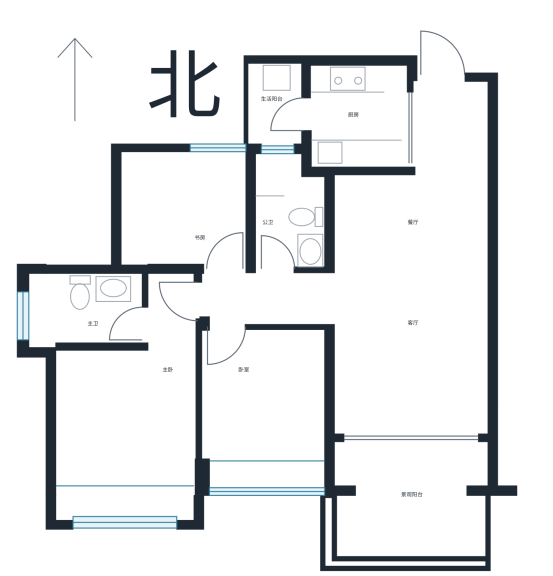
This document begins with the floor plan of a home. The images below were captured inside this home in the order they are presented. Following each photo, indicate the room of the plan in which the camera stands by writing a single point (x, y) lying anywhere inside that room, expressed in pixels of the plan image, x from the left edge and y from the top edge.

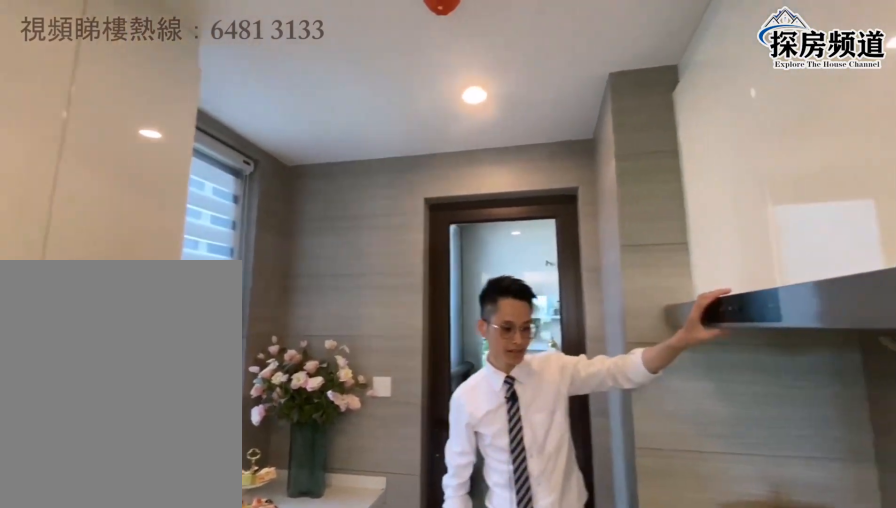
(372, 132)
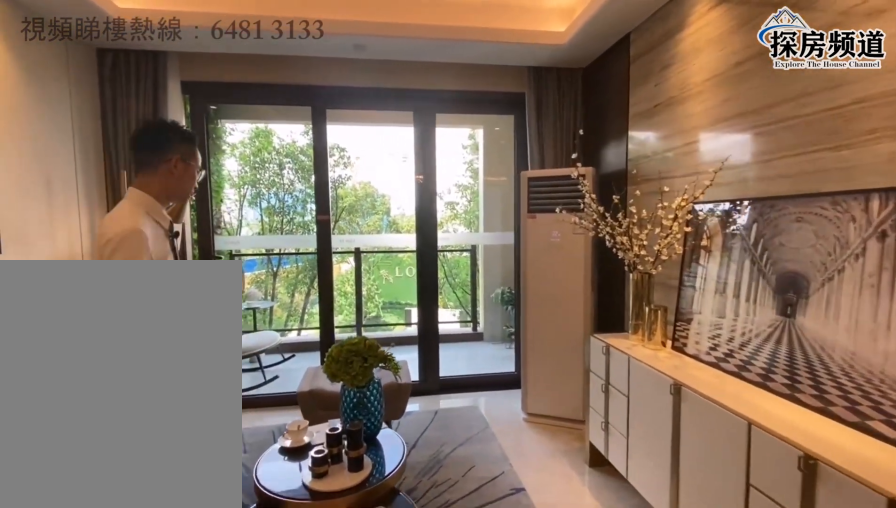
(410, 349)
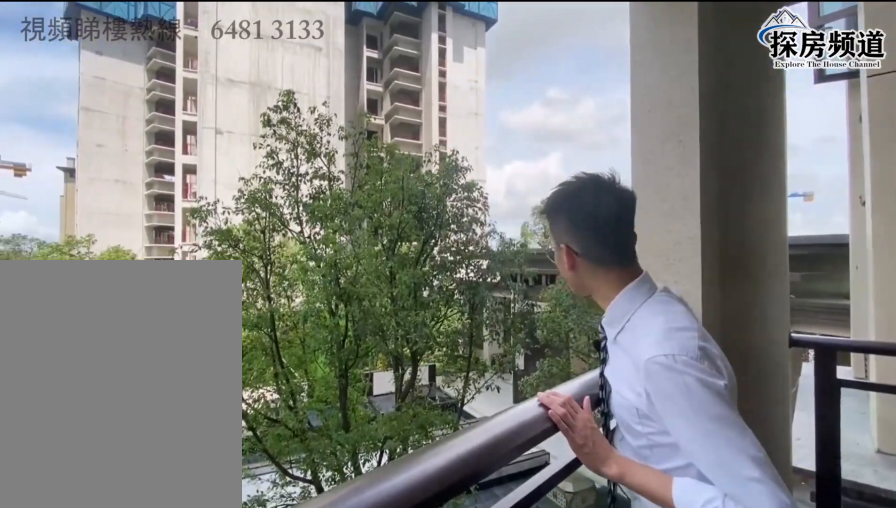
(409, 494)
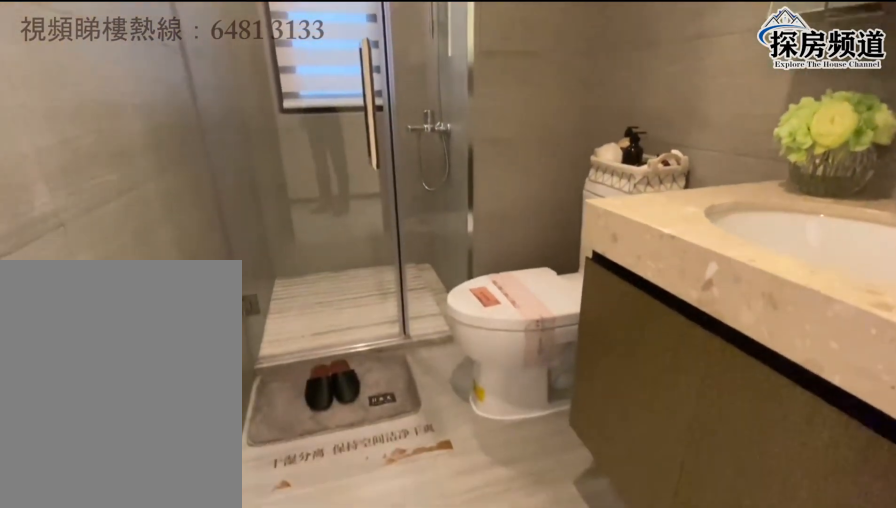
(288, 228)
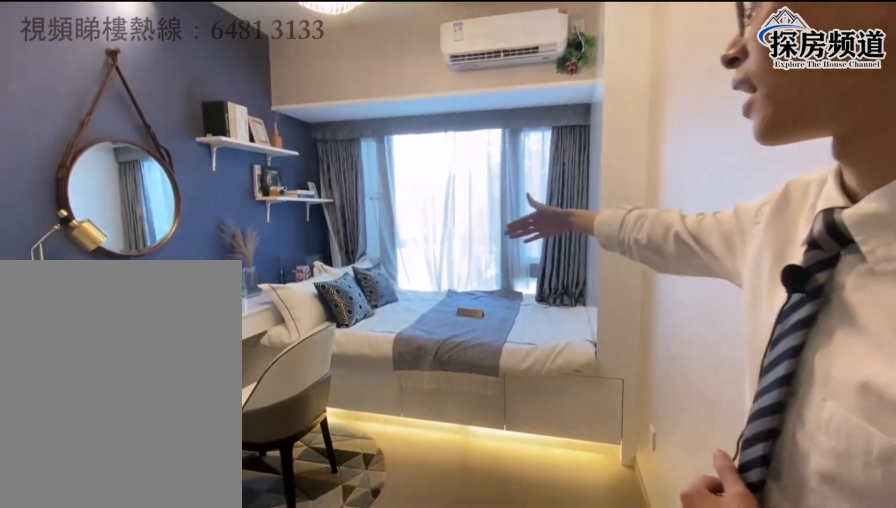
(269, 401)
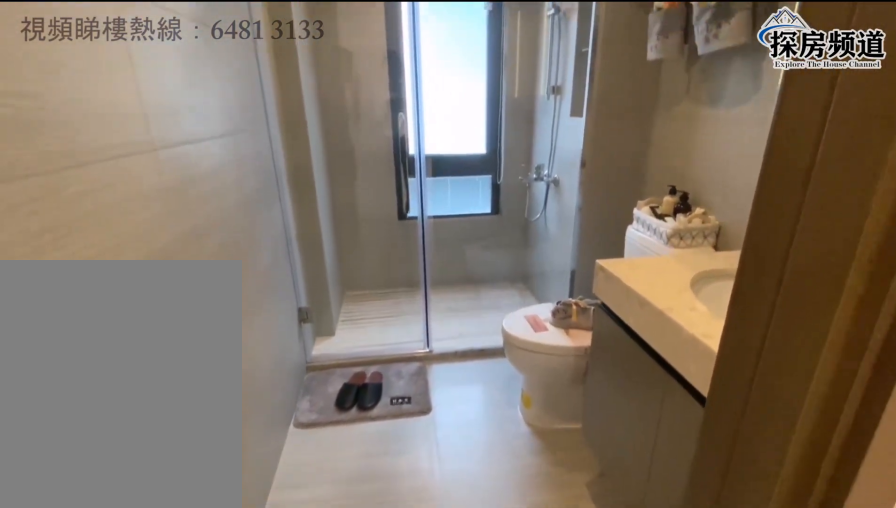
(88, 308)
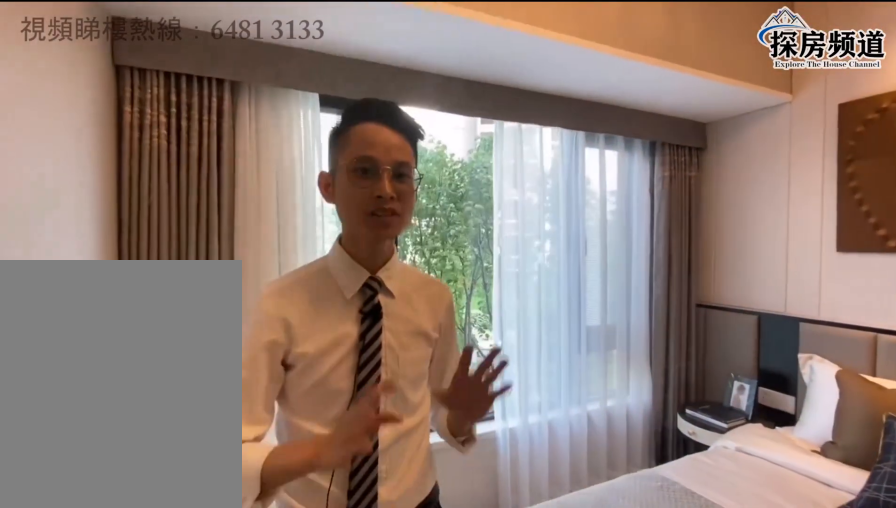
(113, 439)
